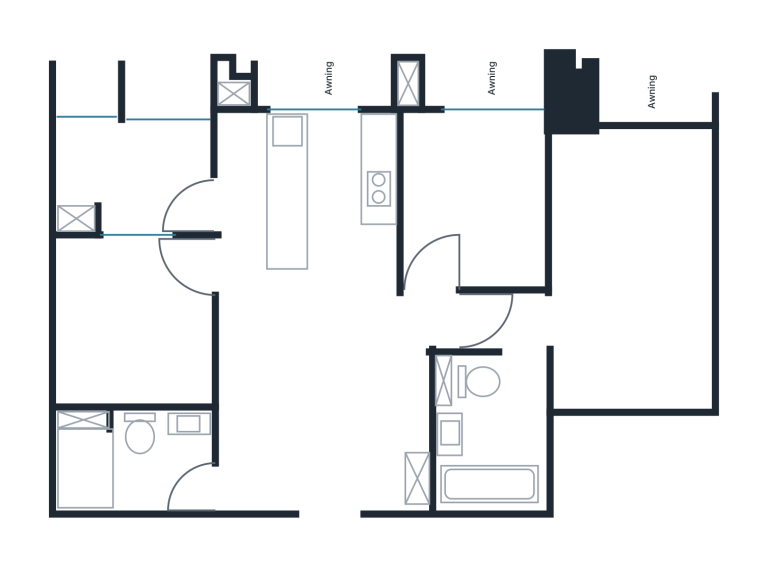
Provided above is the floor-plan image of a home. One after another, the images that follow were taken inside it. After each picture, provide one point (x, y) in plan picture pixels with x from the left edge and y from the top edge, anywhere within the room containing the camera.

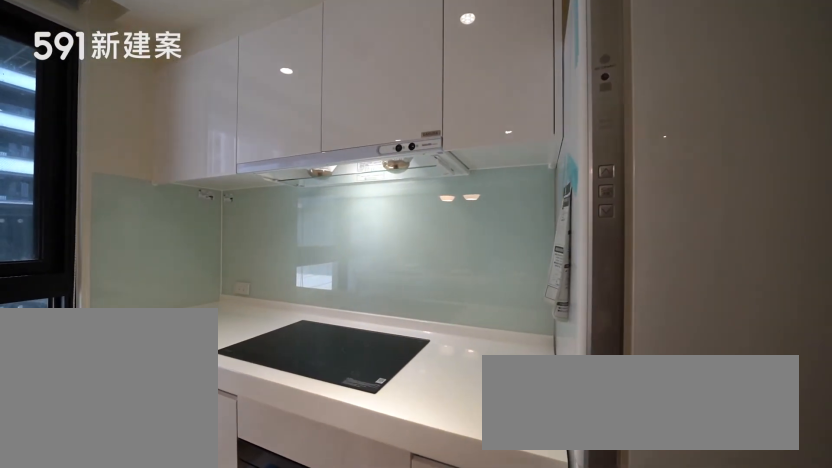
(360, 188)
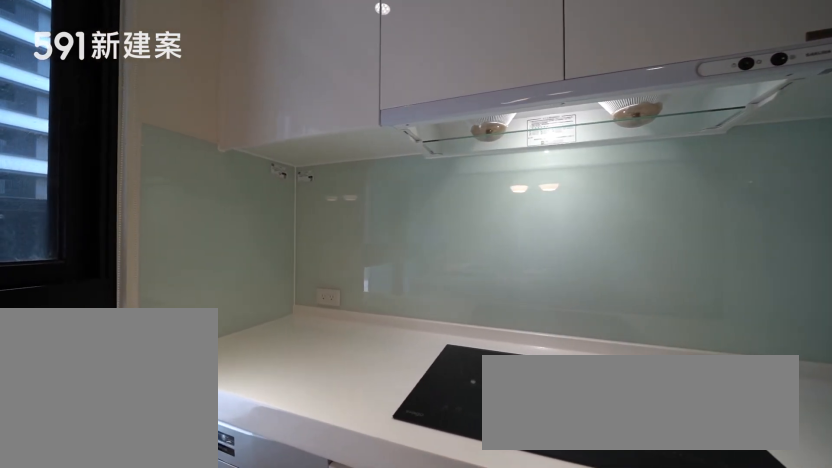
(360, 188)
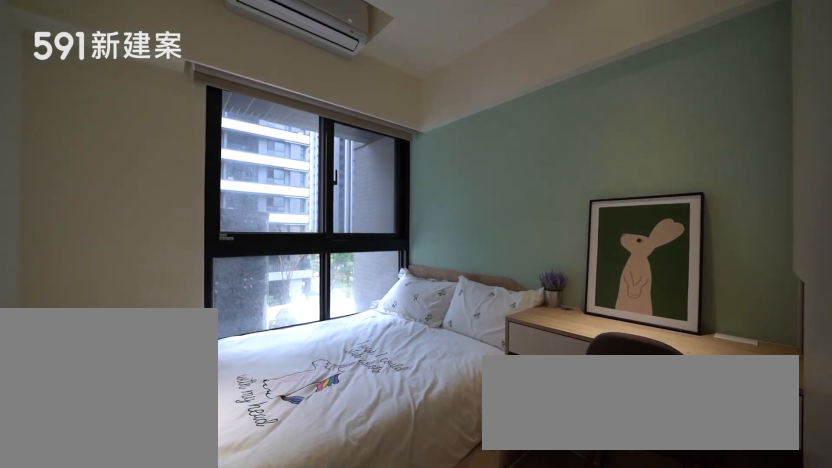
(478, 199)
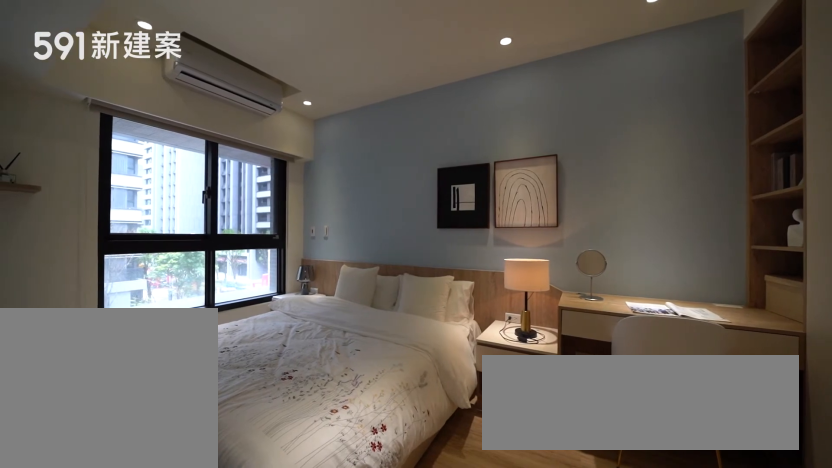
(617, 271)
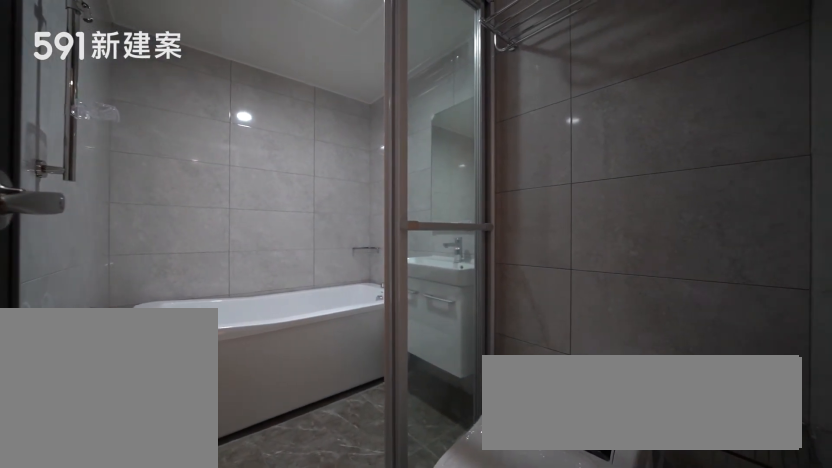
(486, 433)
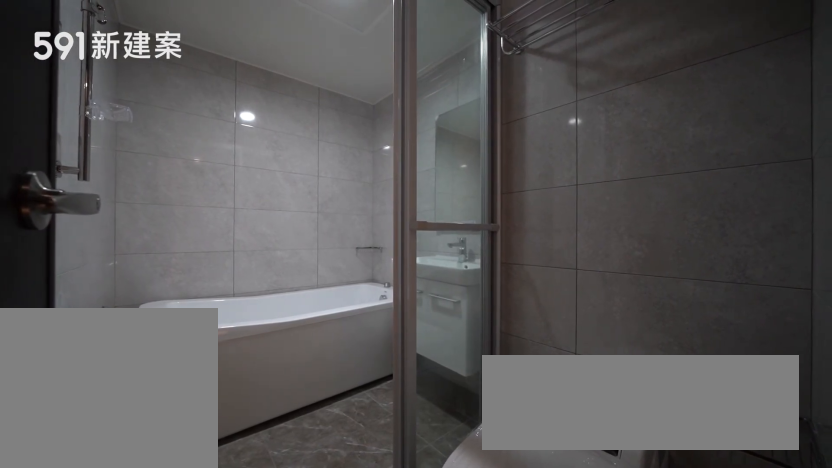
(486, 433)
